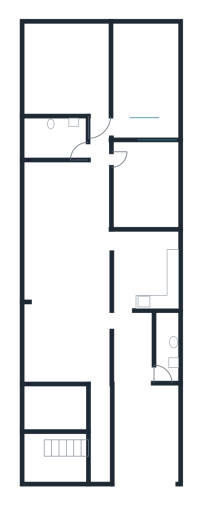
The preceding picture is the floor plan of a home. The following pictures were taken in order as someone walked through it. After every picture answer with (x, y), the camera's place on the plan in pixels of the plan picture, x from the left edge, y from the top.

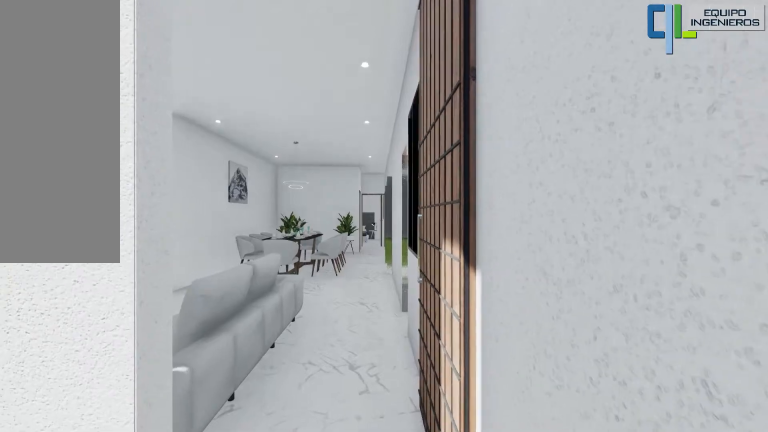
(97, 422)
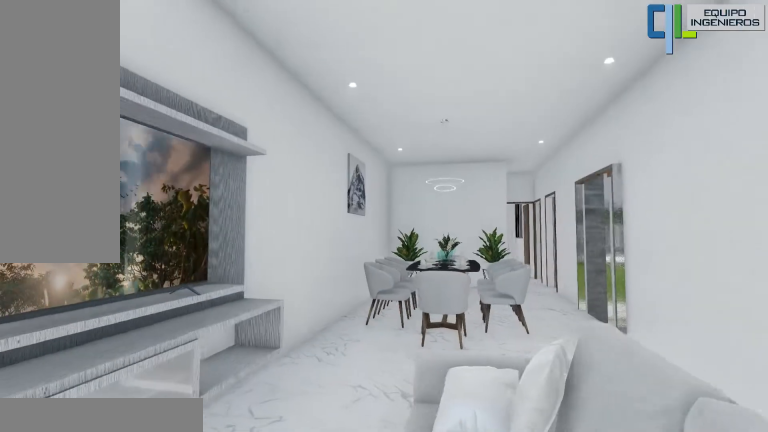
(97, 338)
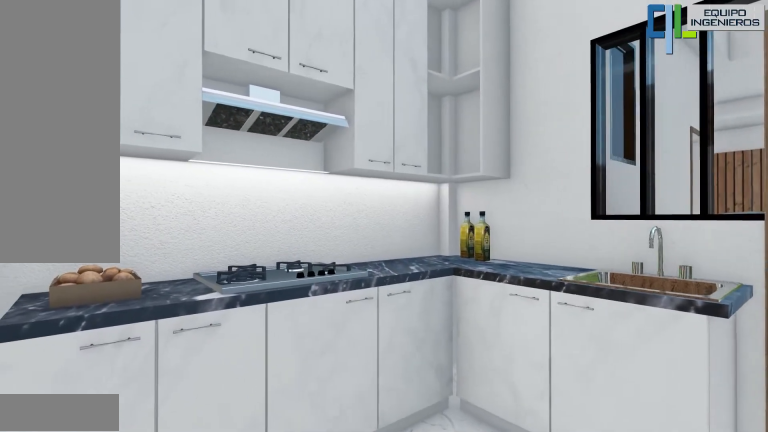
(133, 247)
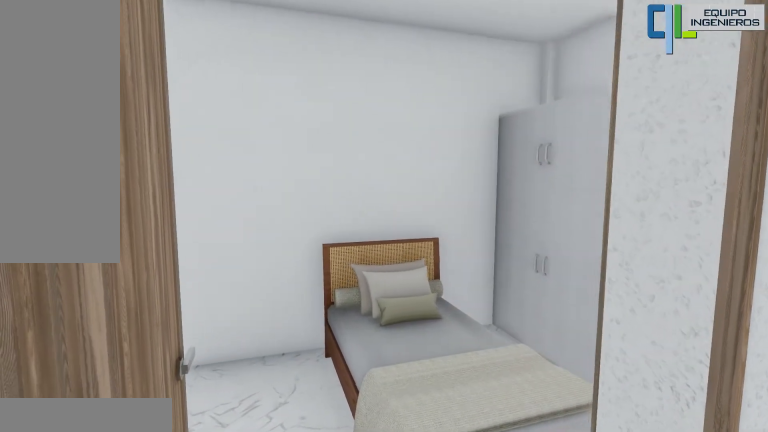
(99, 166)
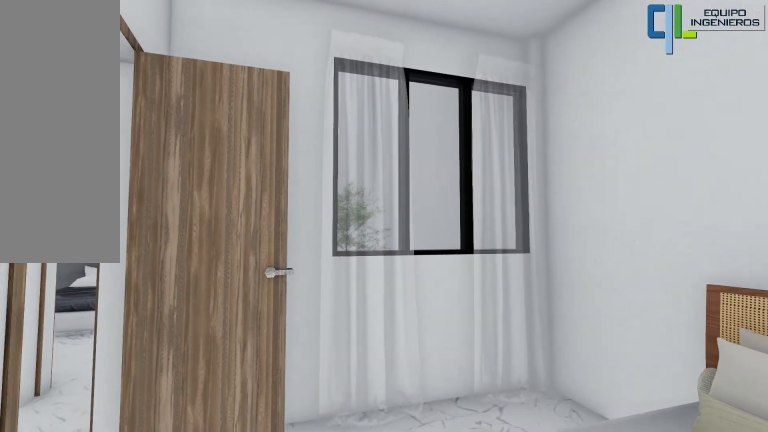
(124, 198)
